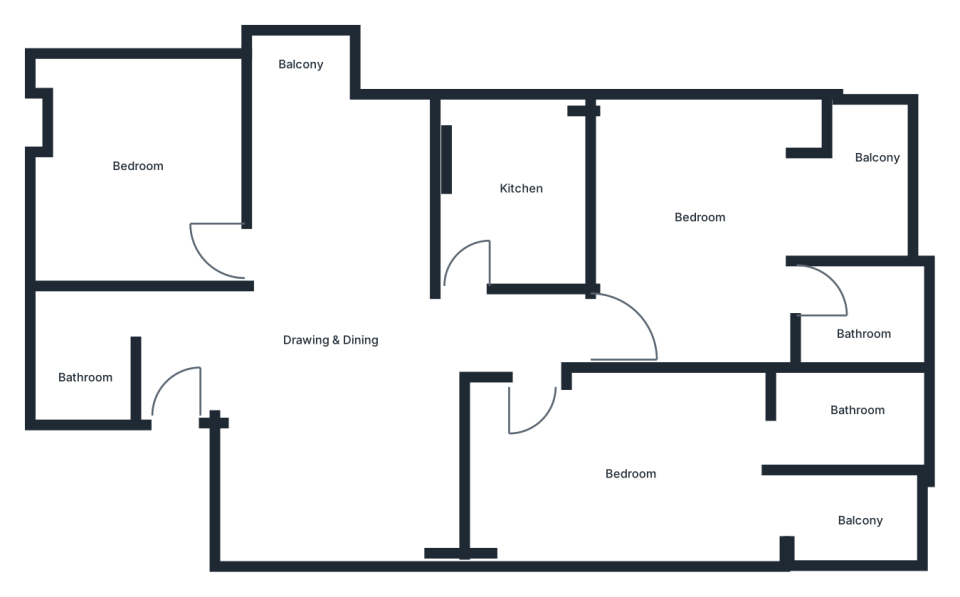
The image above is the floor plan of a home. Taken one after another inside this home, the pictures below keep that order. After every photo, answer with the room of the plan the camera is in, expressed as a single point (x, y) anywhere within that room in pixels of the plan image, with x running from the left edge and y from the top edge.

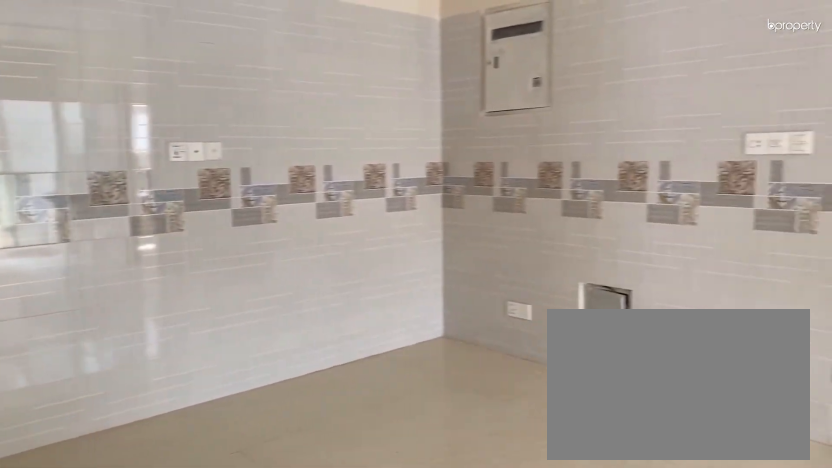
(327, 357)
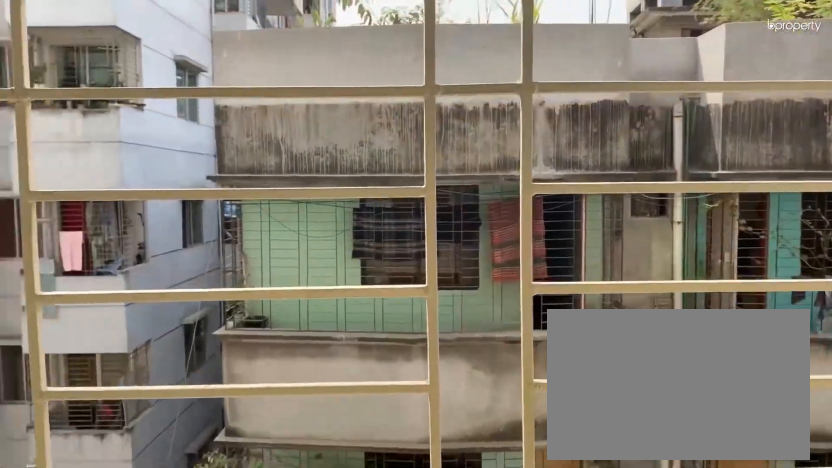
(299, 69)
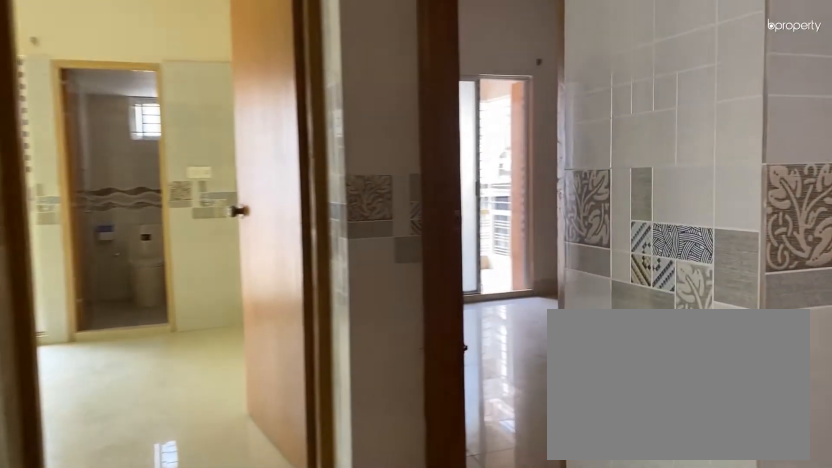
(369, 323)
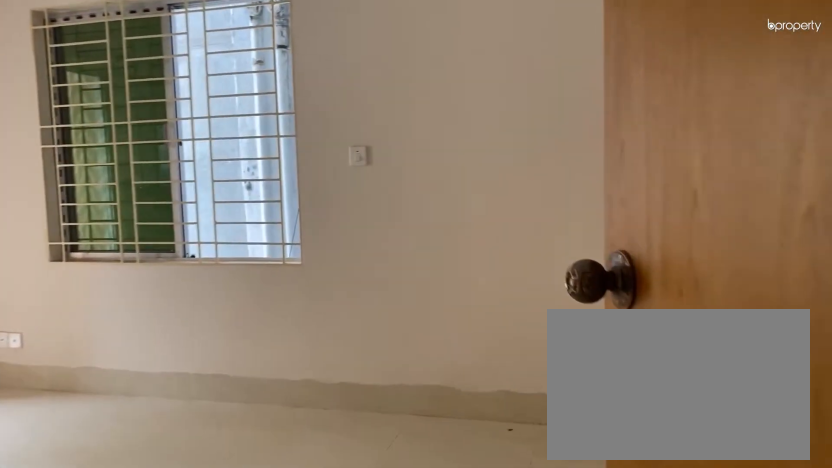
(530, 419)
